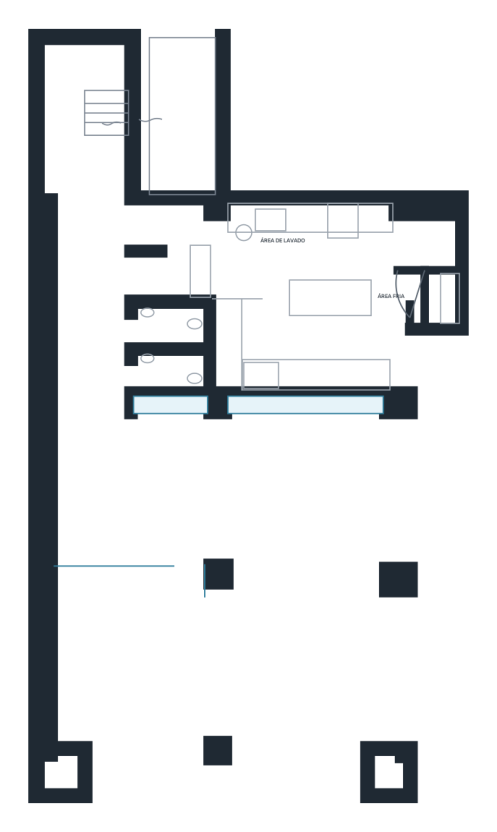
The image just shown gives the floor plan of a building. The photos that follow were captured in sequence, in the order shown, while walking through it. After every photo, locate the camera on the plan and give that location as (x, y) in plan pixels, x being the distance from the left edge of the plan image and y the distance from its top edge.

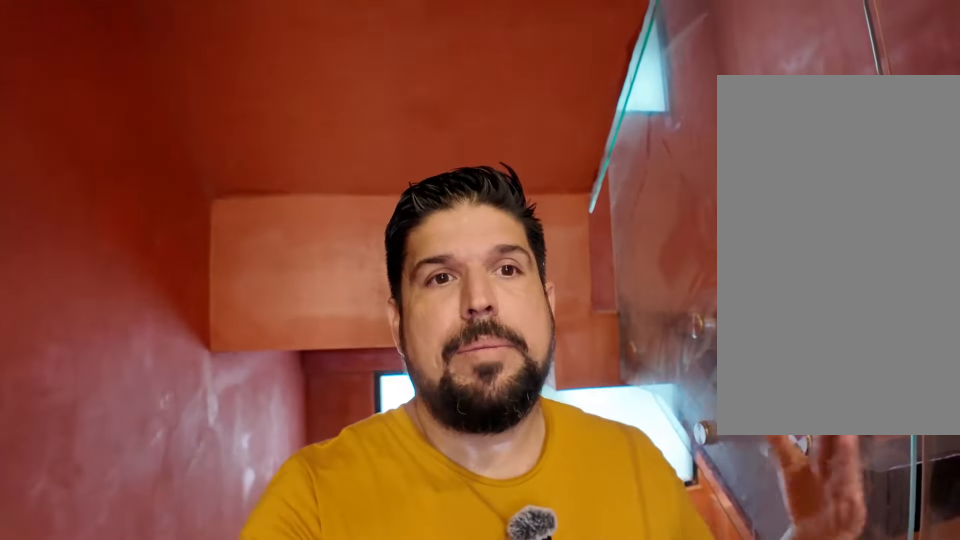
(78, 225)
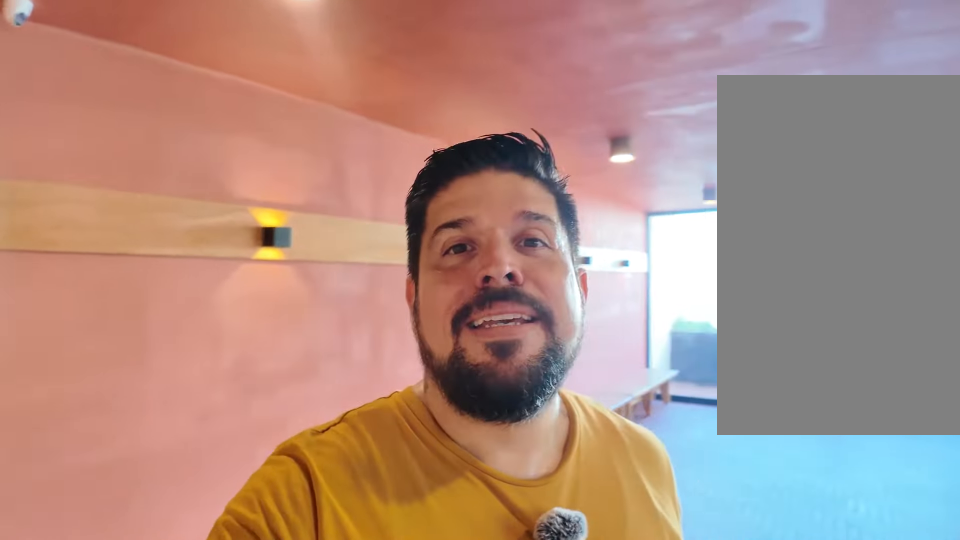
(167, 504)
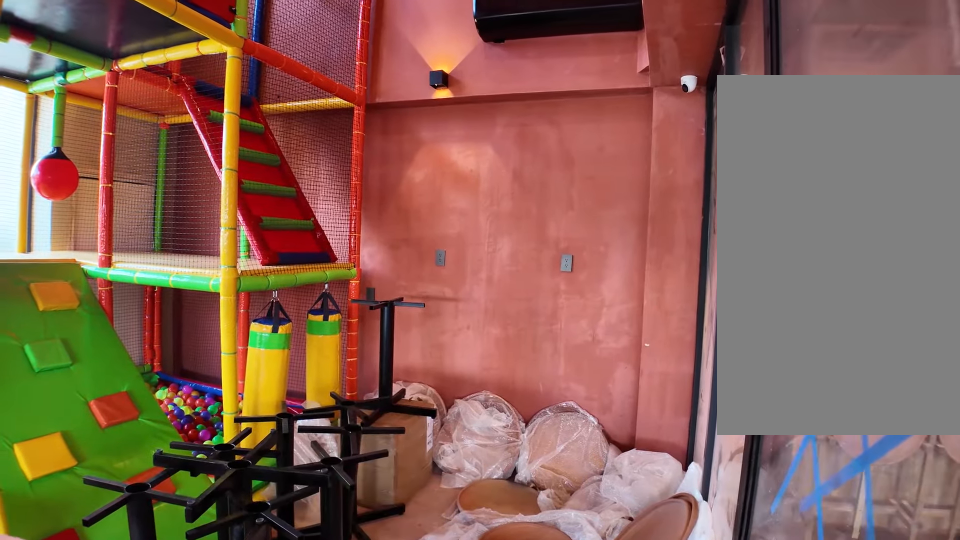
(178, 627)
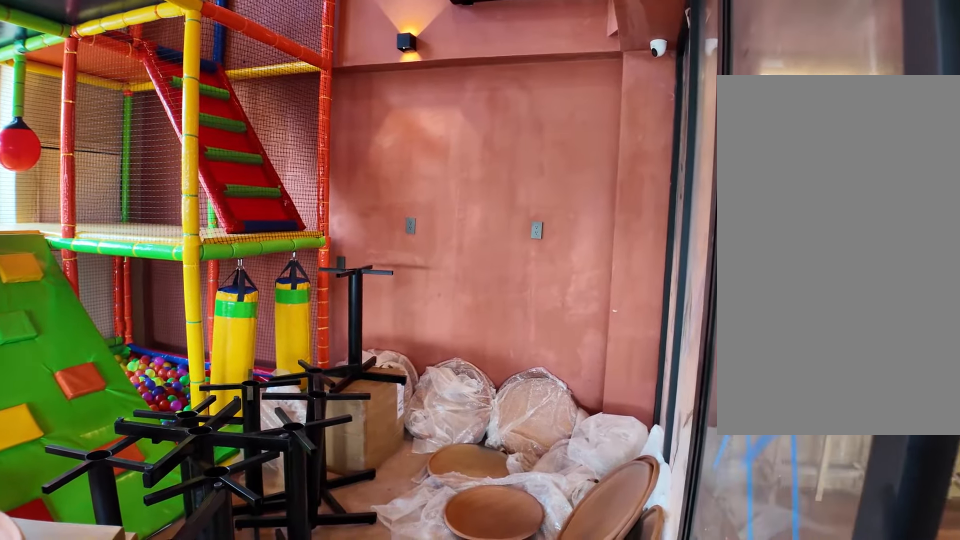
(183, 625)
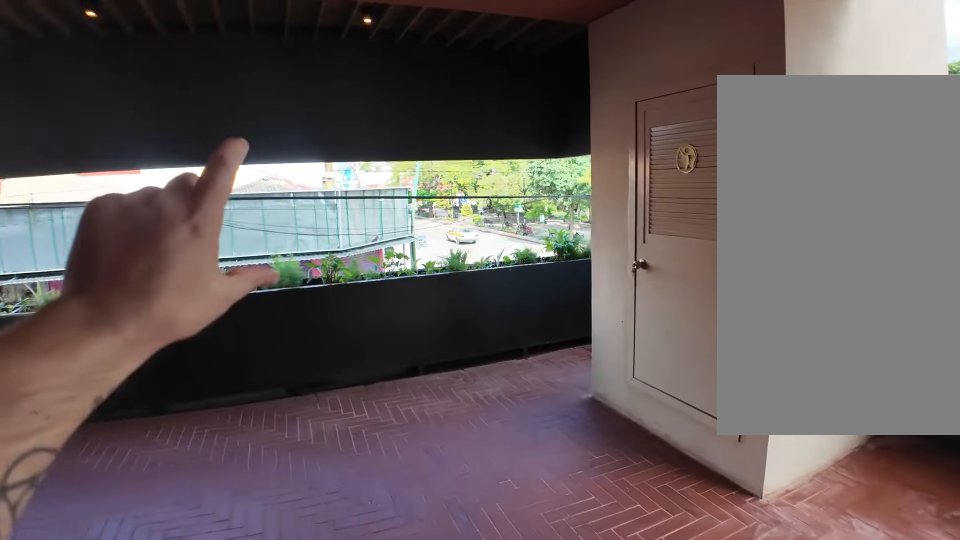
(337, 669)
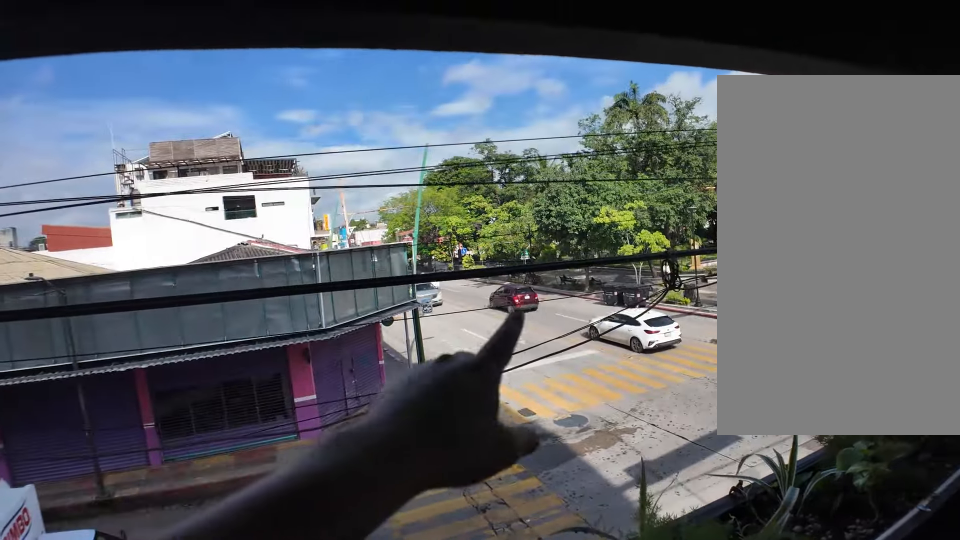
(337, 668)
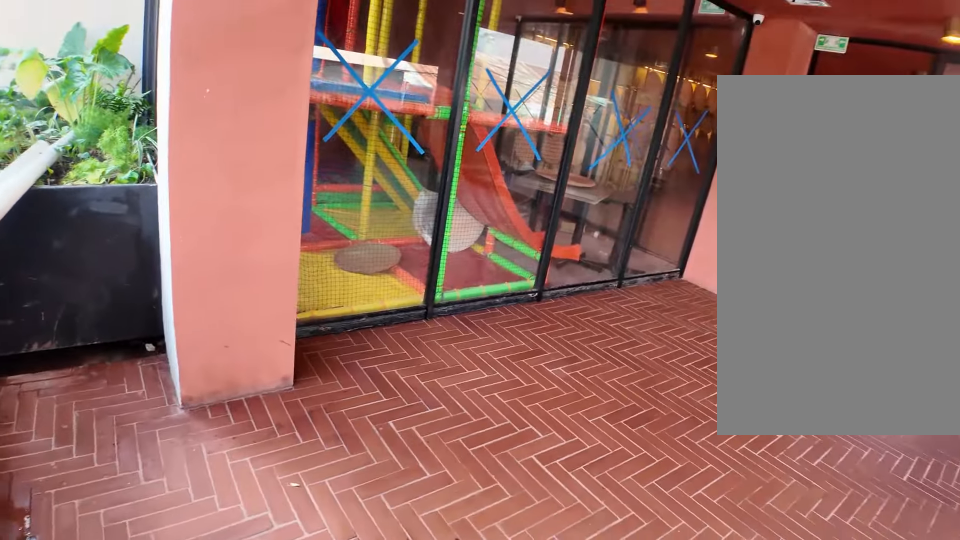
(341, 666)
